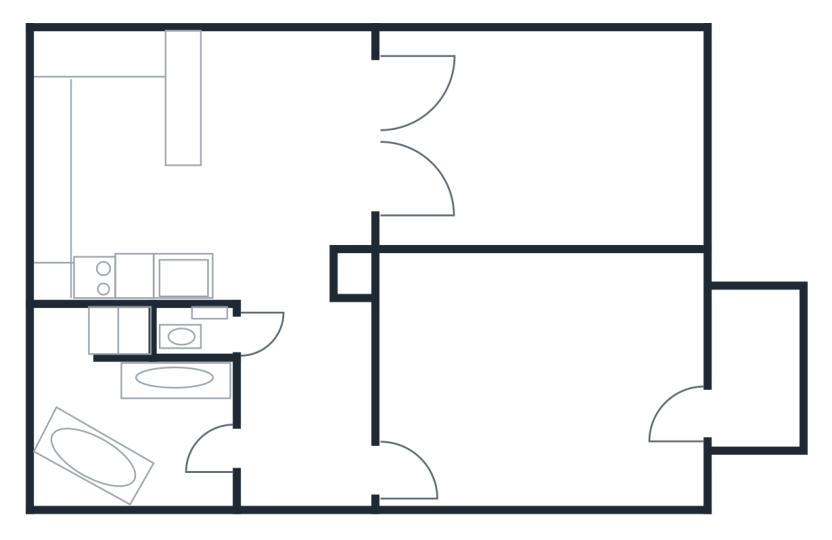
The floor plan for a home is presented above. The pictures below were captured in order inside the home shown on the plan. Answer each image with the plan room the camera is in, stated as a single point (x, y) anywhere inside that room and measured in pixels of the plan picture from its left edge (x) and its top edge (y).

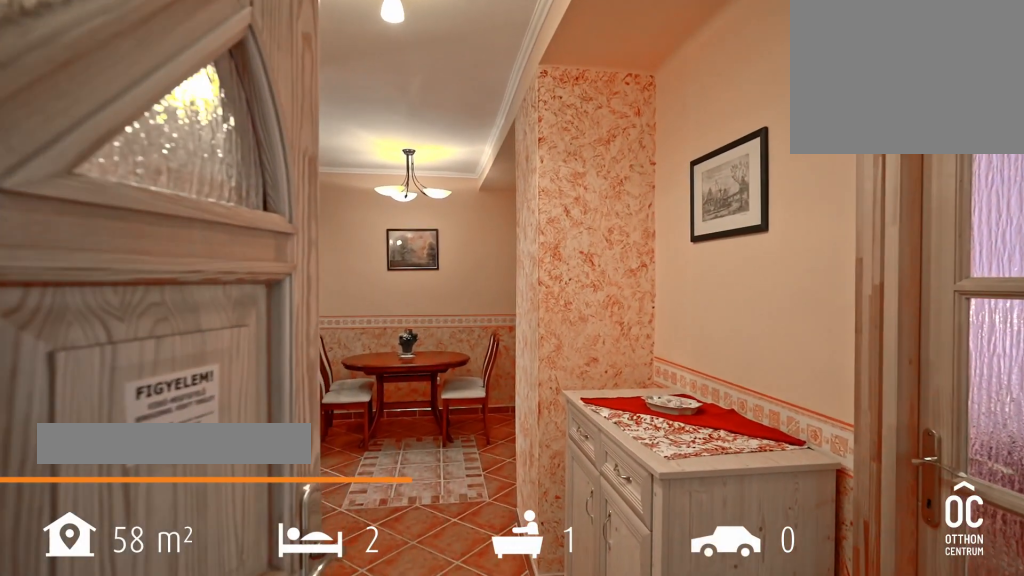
(313, 451)
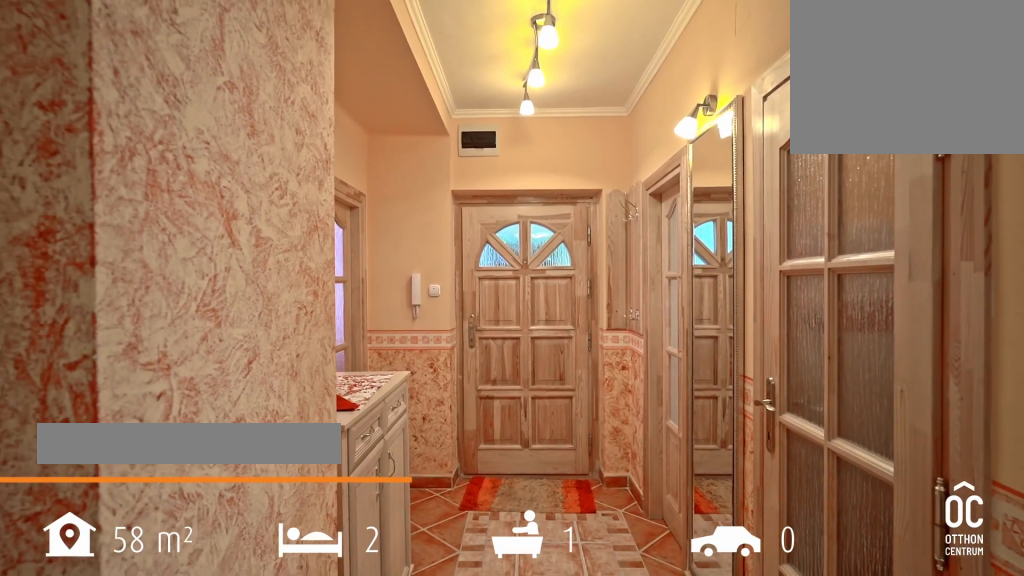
(313, 451)
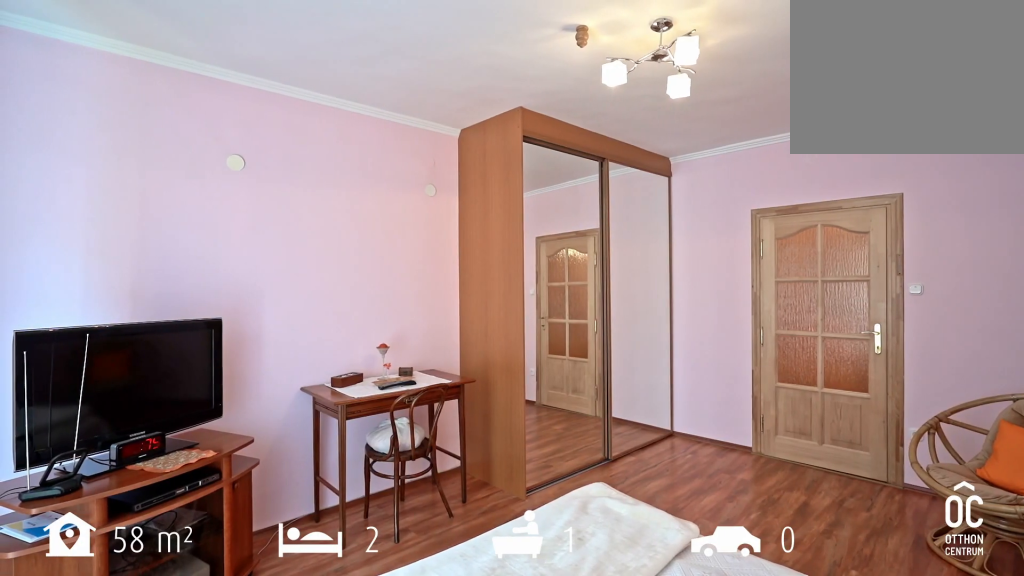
(562, 404)
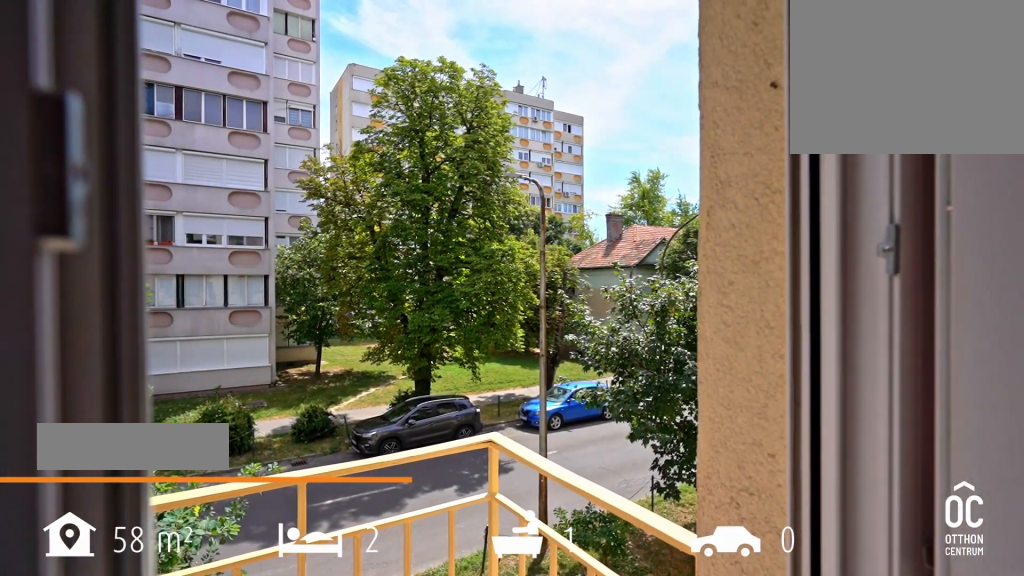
(757, 378)
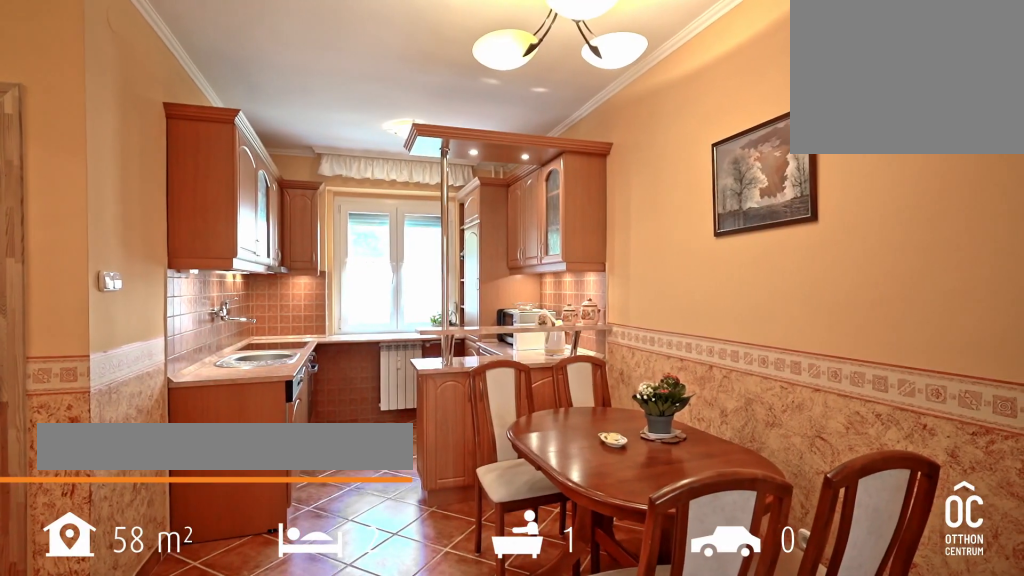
(276, 197)
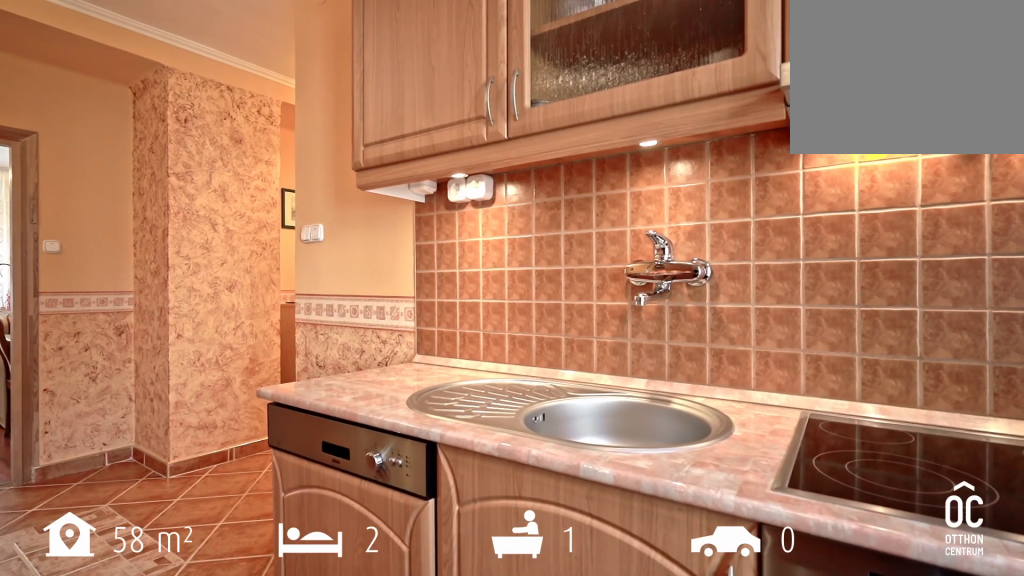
(276, 197)
